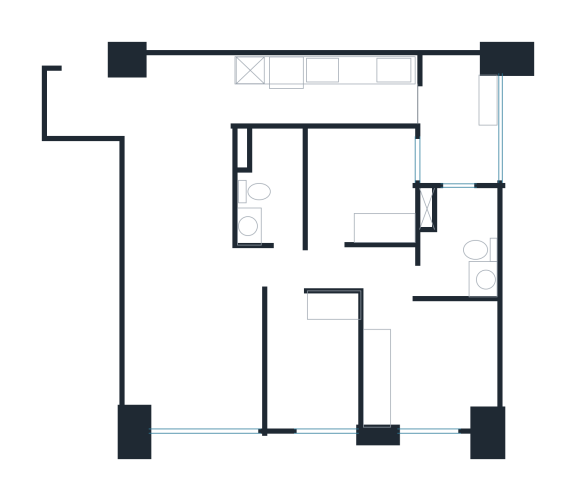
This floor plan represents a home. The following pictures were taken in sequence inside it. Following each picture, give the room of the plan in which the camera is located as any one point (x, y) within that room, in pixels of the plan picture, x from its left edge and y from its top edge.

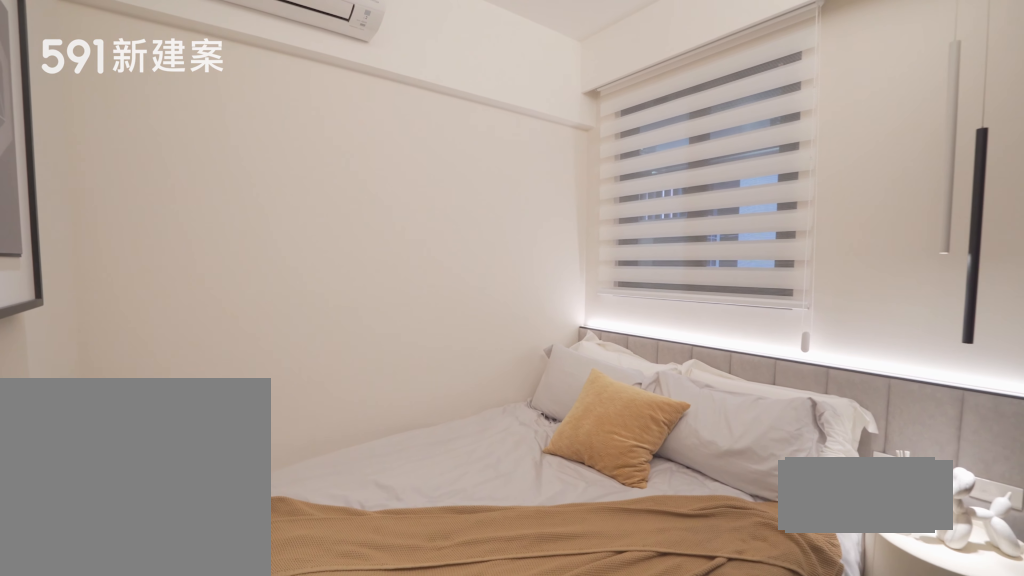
(364, 183)
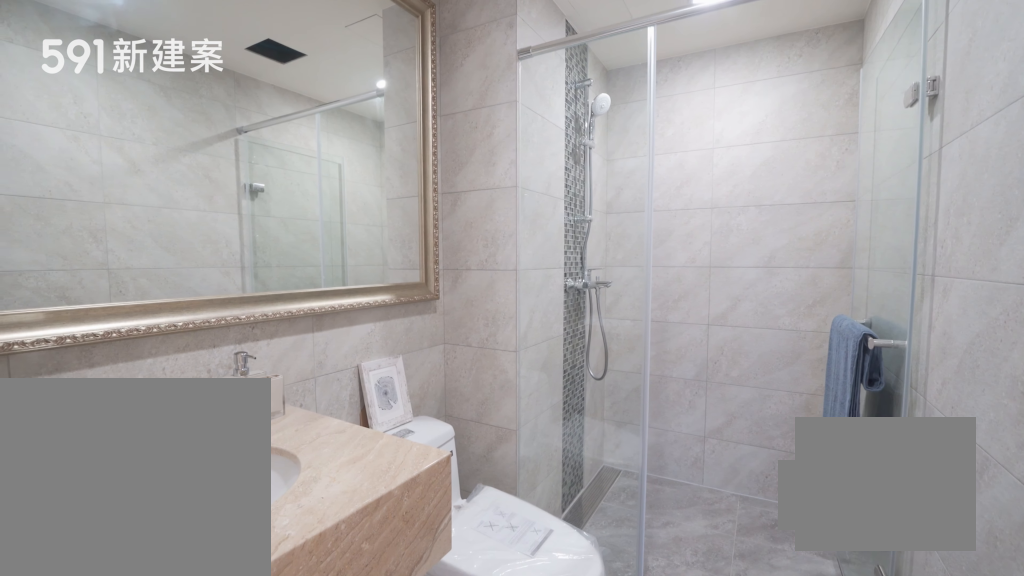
(271, 185)
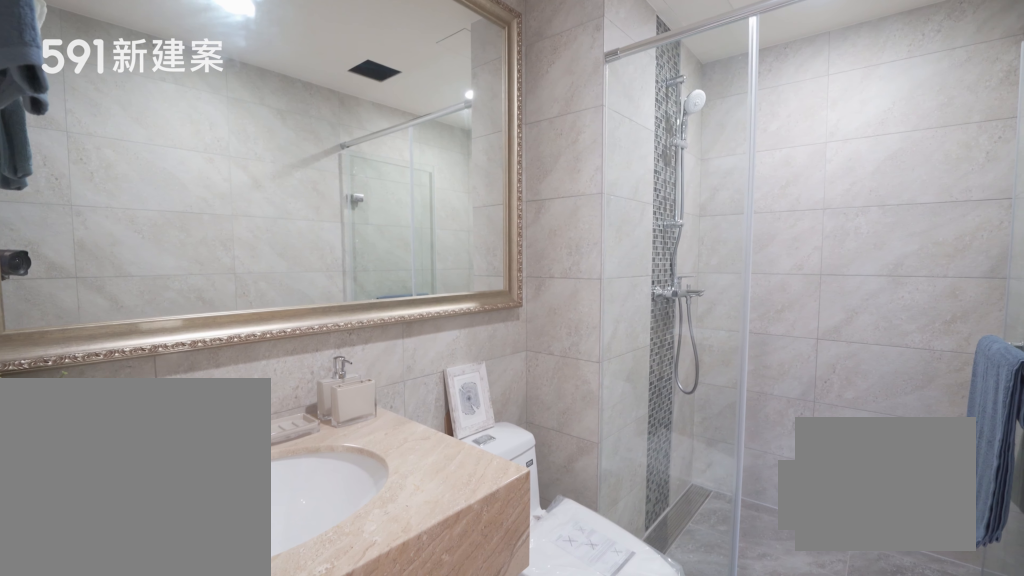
(271, 185)
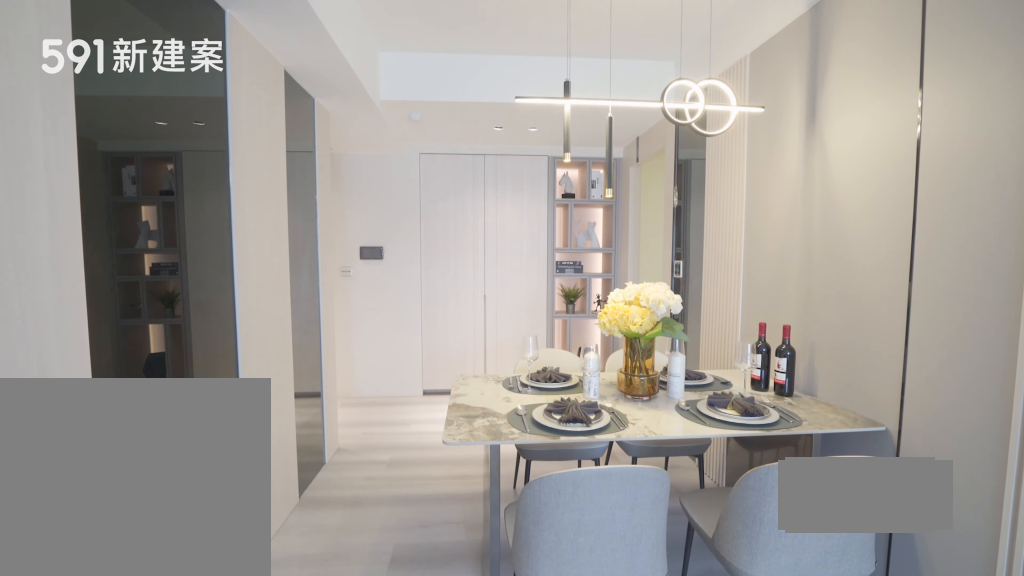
(182, 181)
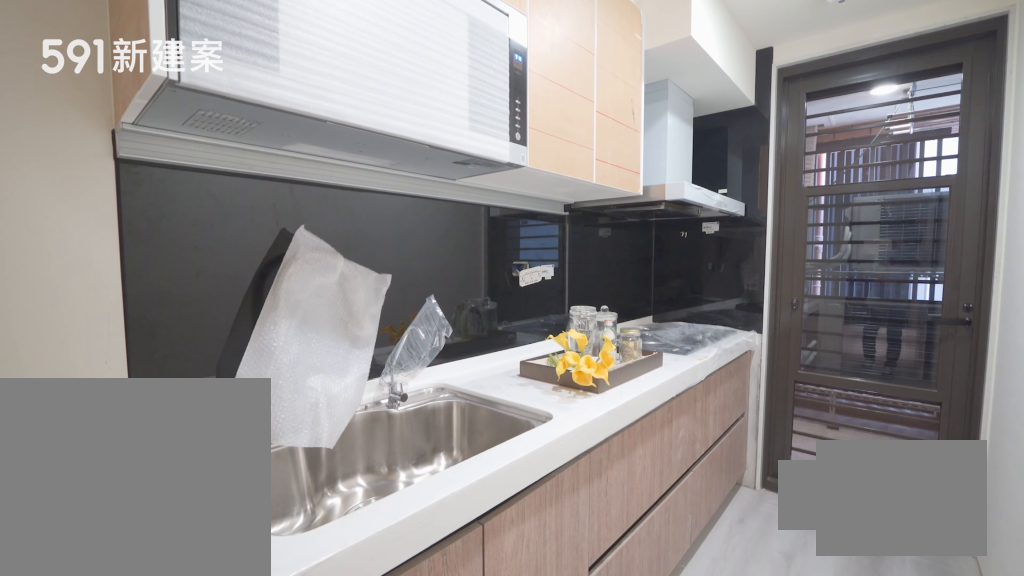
(325, 89)
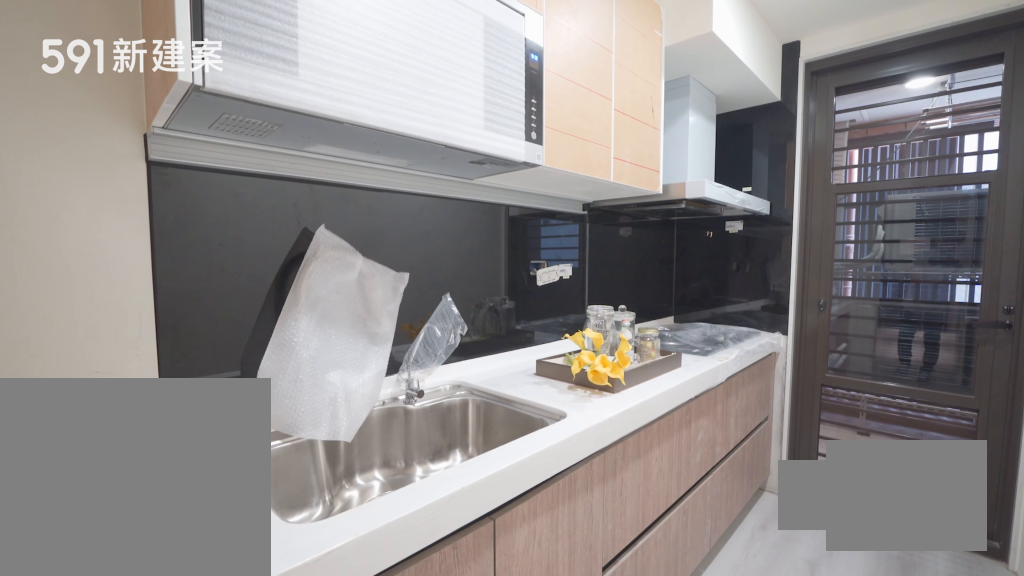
(325, 89)
